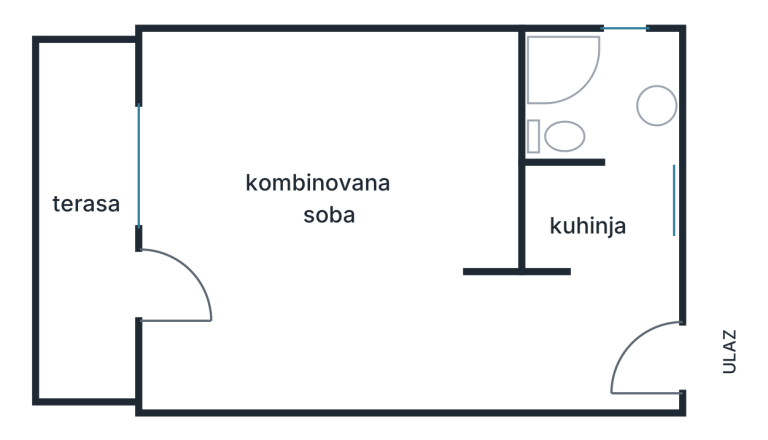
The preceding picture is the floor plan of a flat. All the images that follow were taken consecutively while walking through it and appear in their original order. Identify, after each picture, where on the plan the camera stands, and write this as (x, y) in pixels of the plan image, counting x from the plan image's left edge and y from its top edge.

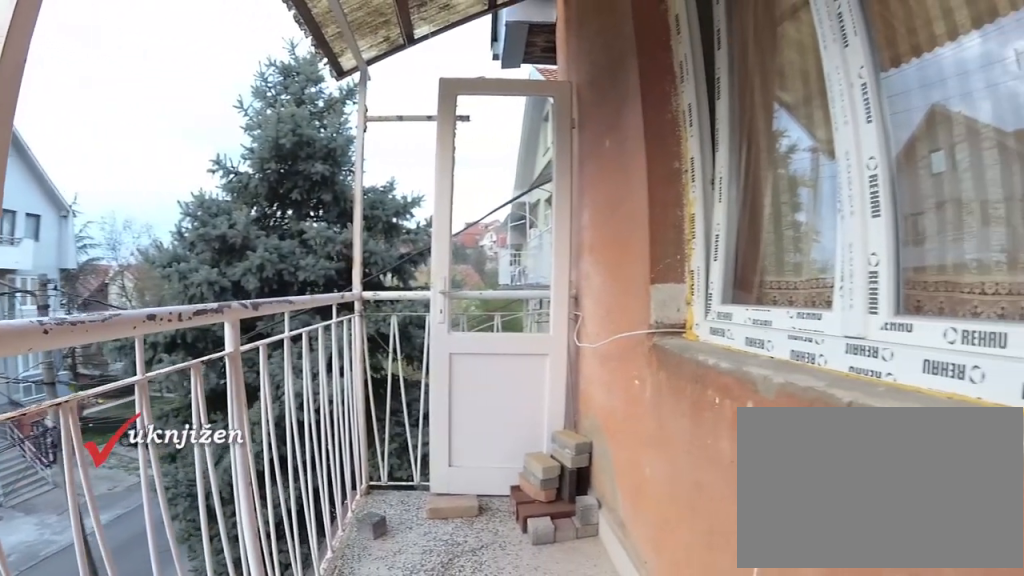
(80, 288)
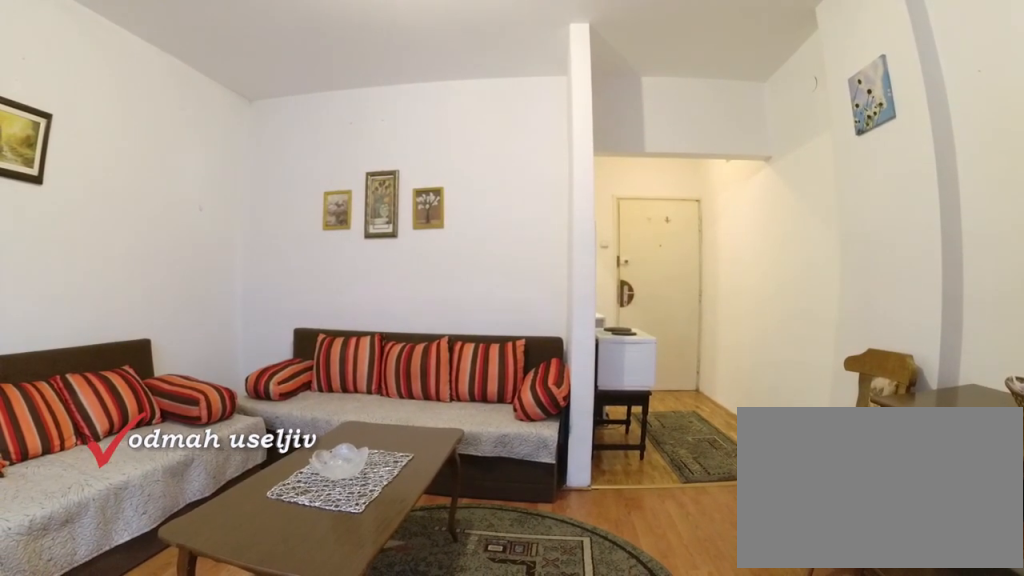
(169, 294)
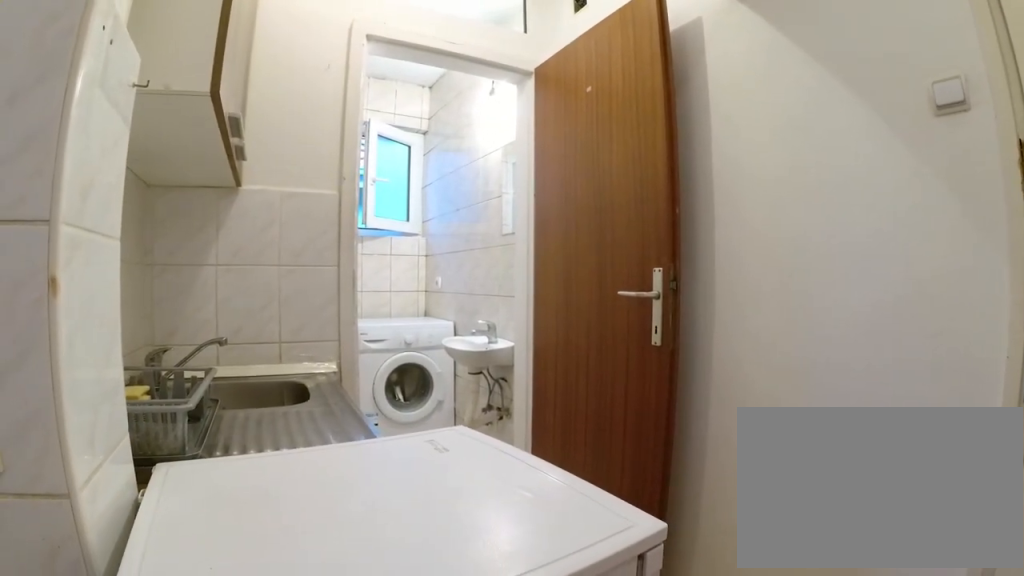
(574, 333)
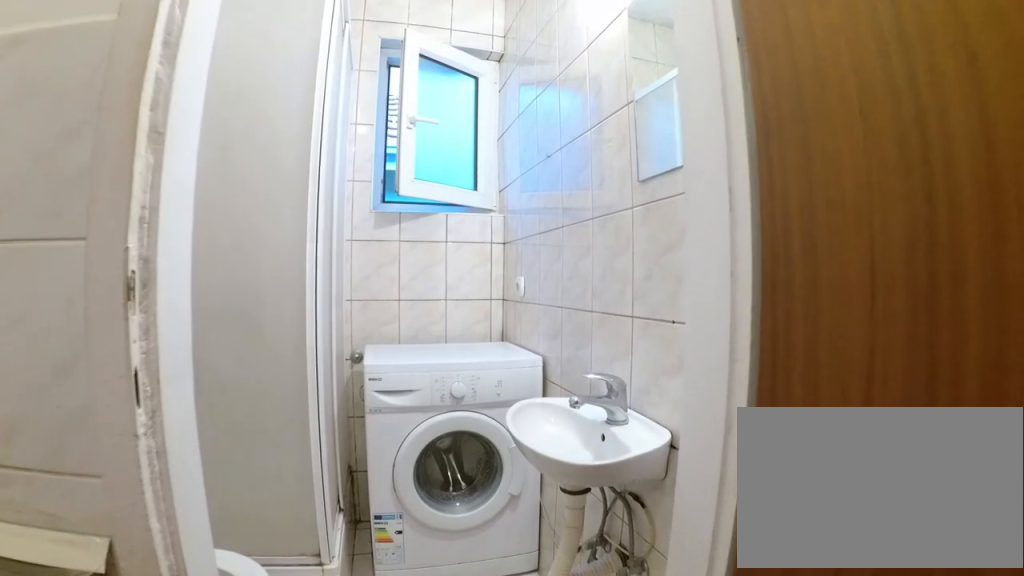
(621, 215)
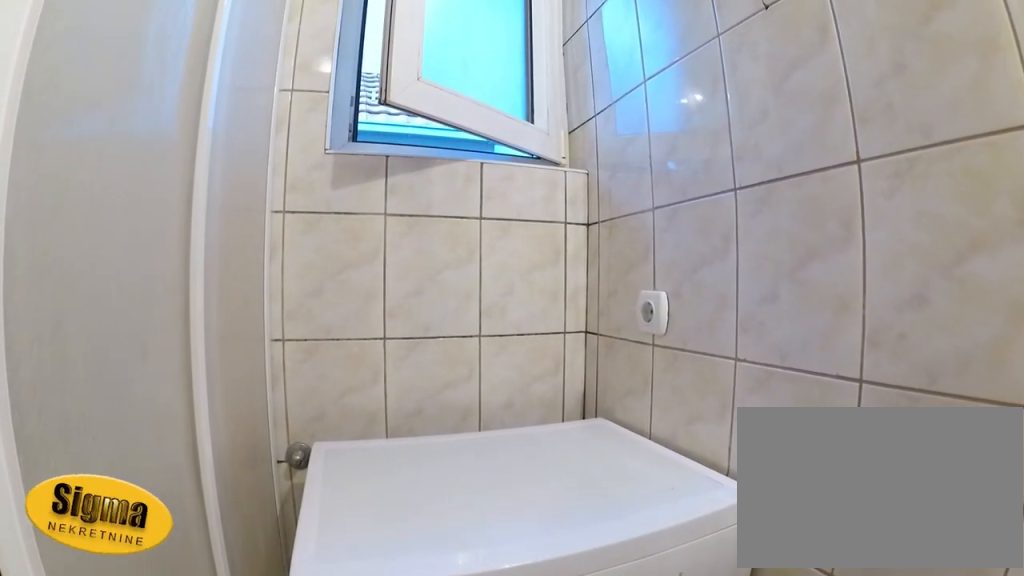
(631, 102)
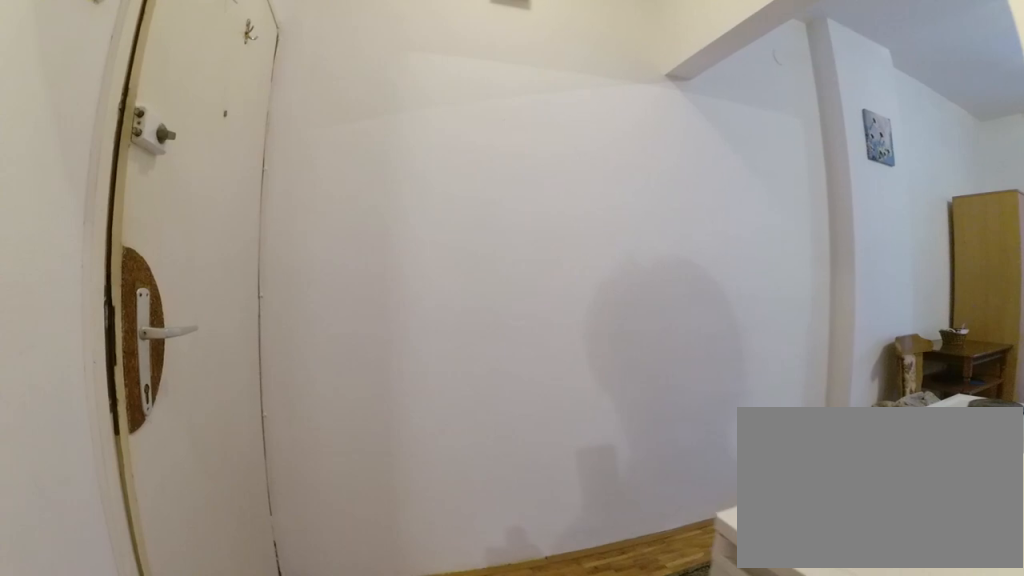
(631, 270)
